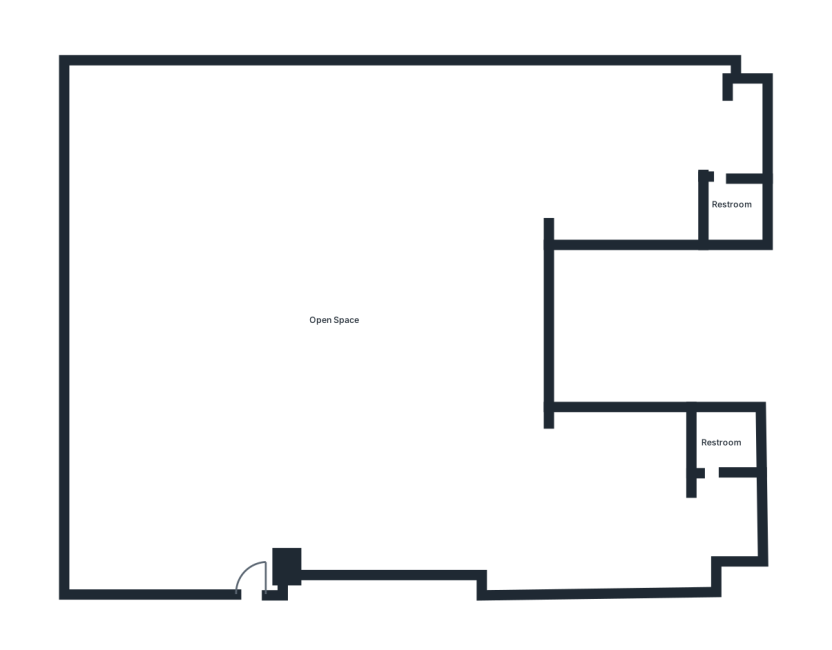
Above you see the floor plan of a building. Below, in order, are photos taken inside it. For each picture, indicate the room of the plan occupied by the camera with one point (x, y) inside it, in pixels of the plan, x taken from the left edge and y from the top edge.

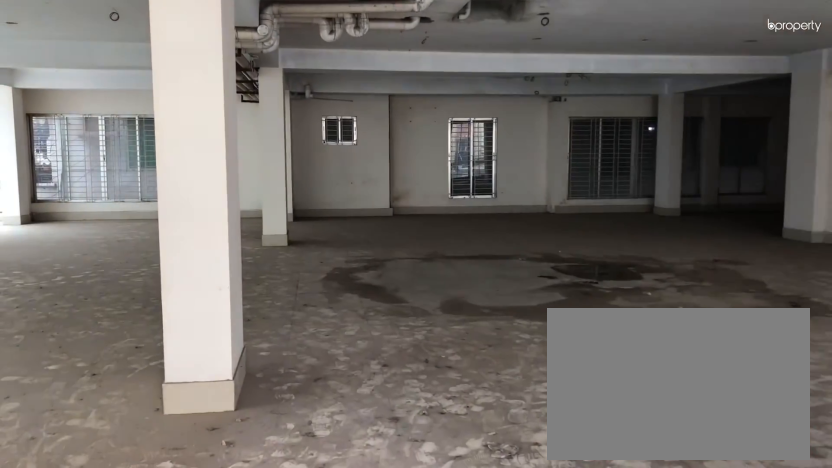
(256, 526)
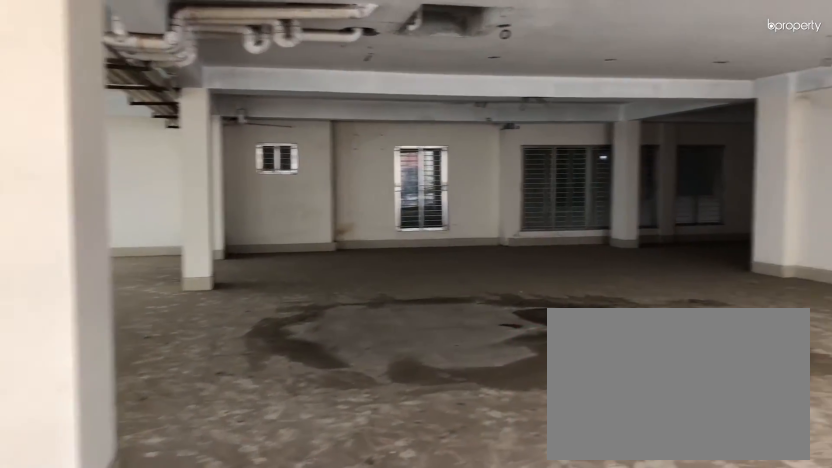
(256, 526)
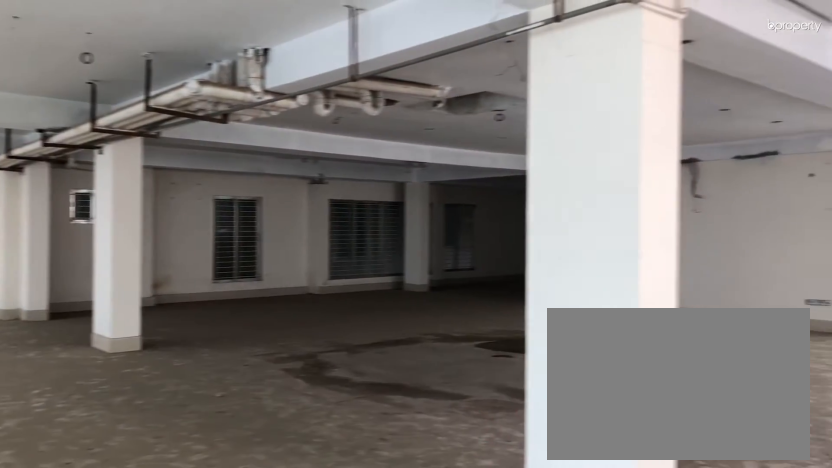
(337, 320)
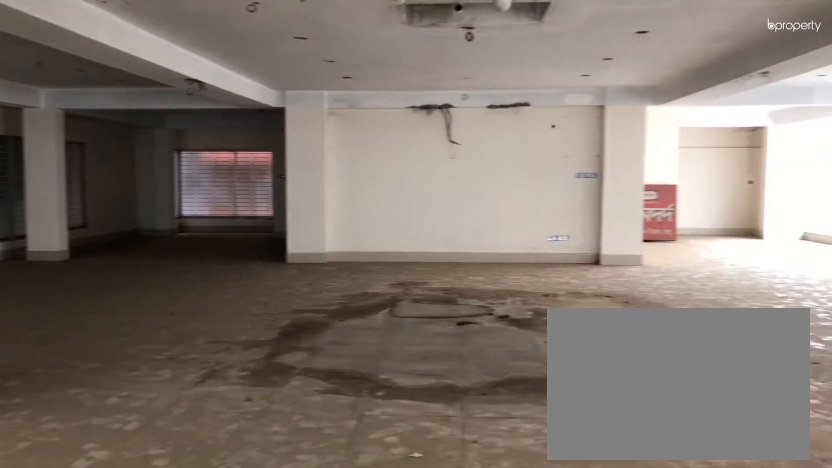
(337, 320)
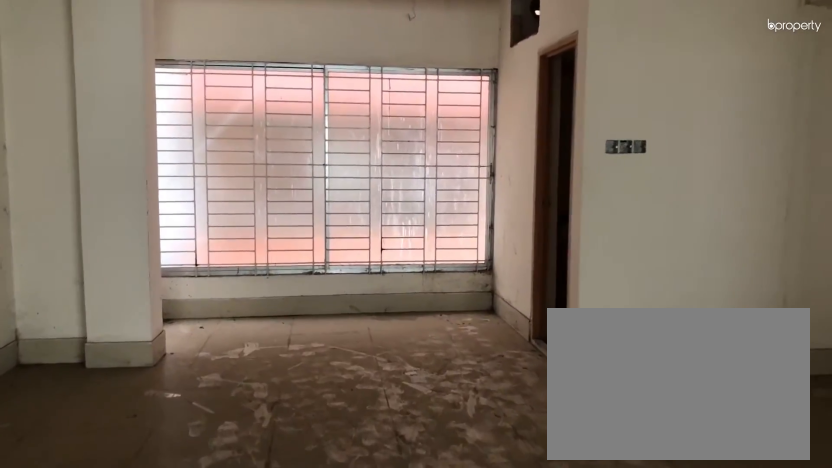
(576, 146)
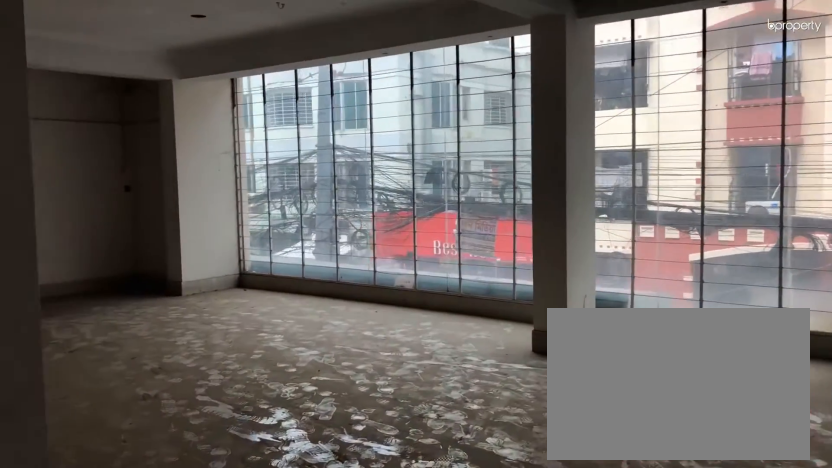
(609, 499)
